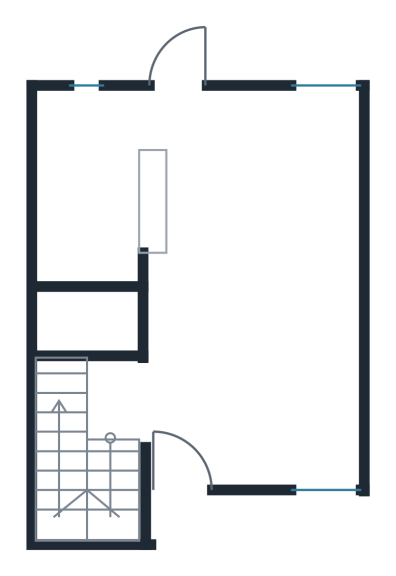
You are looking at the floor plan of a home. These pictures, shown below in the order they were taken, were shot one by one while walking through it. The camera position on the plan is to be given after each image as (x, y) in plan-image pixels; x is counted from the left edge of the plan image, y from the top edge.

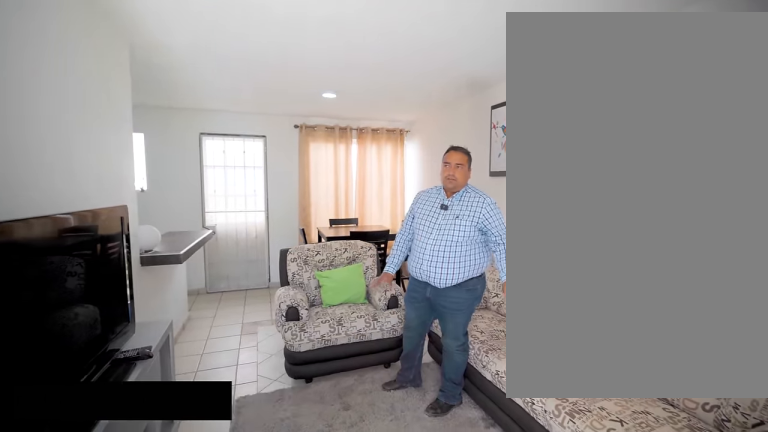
(195, 434)
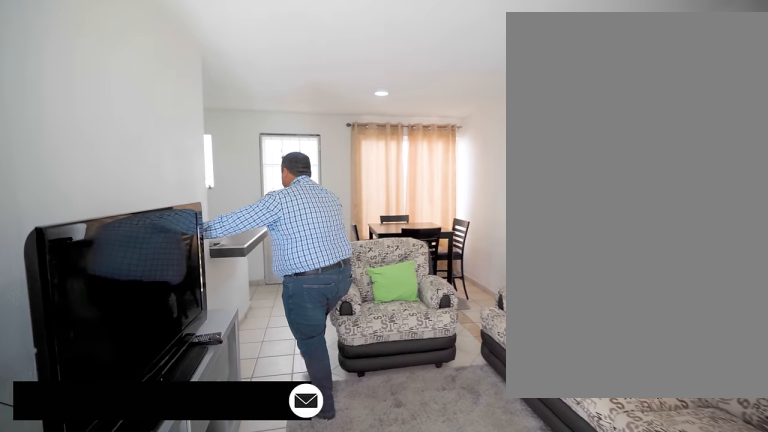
(195, 434)
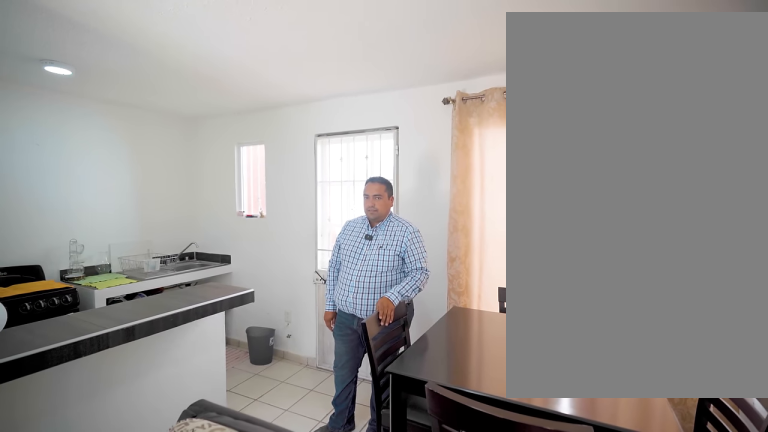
(198, 238)
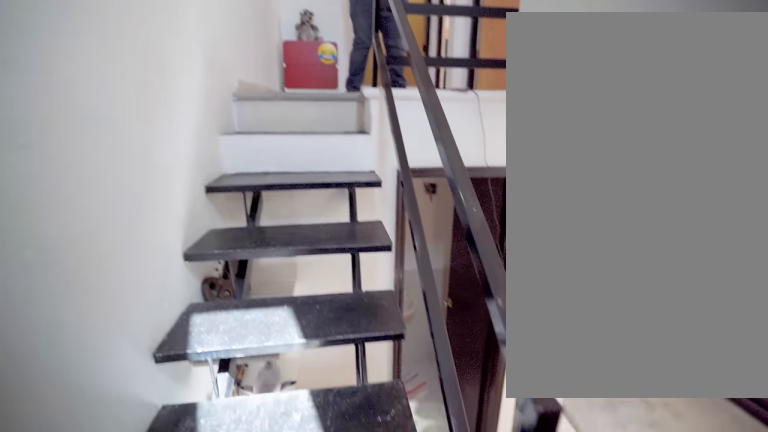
(116, 476)
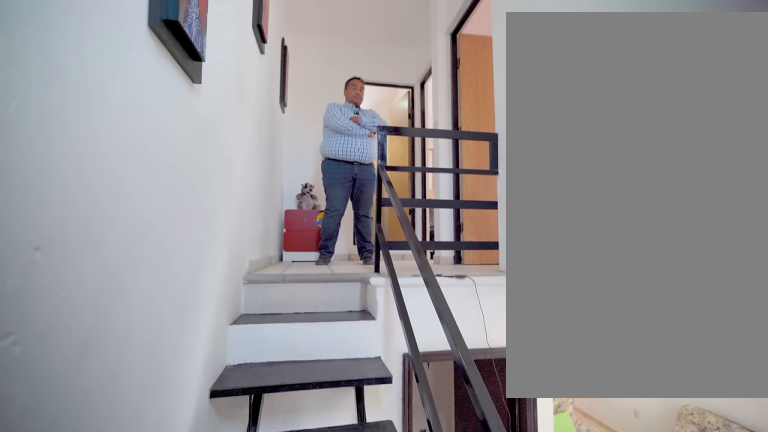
(69, 500)
